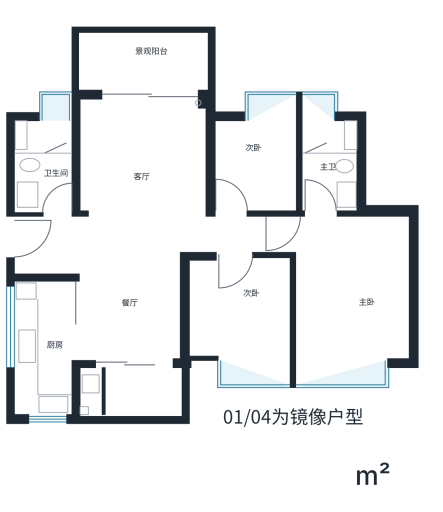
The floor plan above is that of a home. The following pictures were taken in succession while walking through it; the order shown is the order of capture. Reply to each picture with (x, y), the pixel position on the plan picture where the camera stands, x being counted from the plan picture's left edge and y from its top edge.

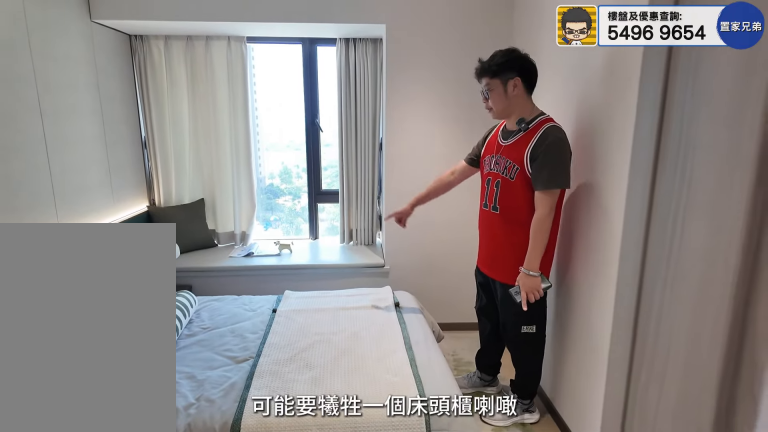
(233, 326)
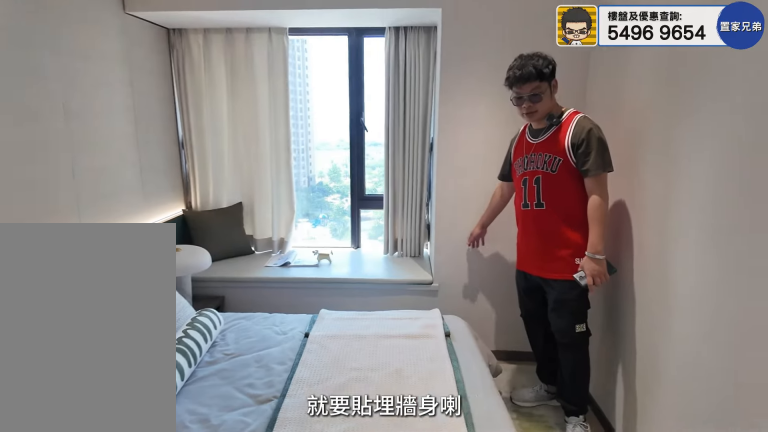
(234, 323)
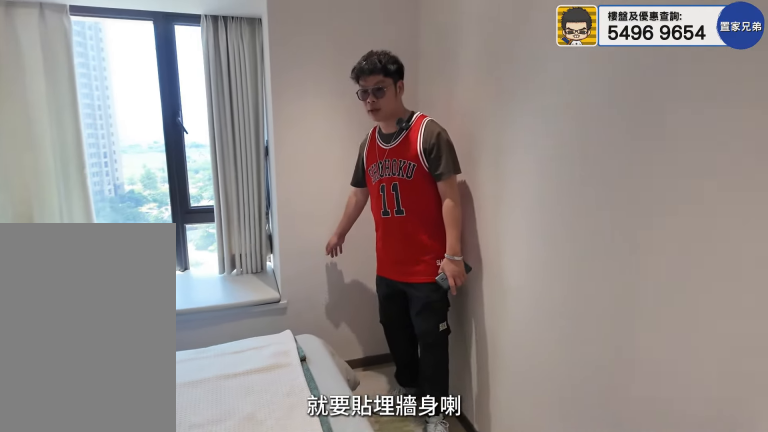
(236, 327)
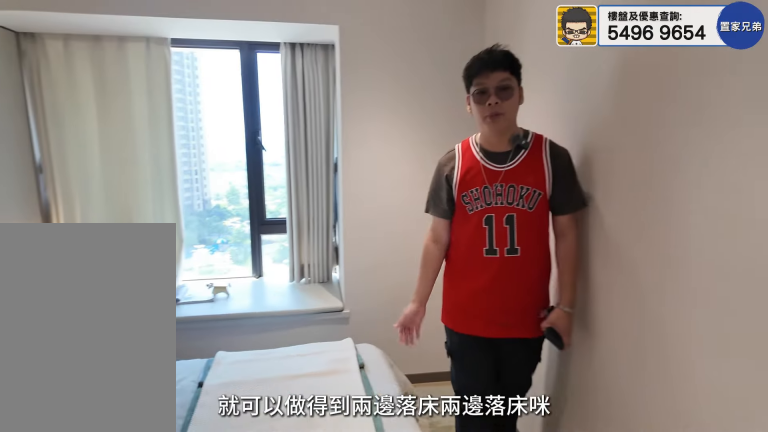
(234, 328)
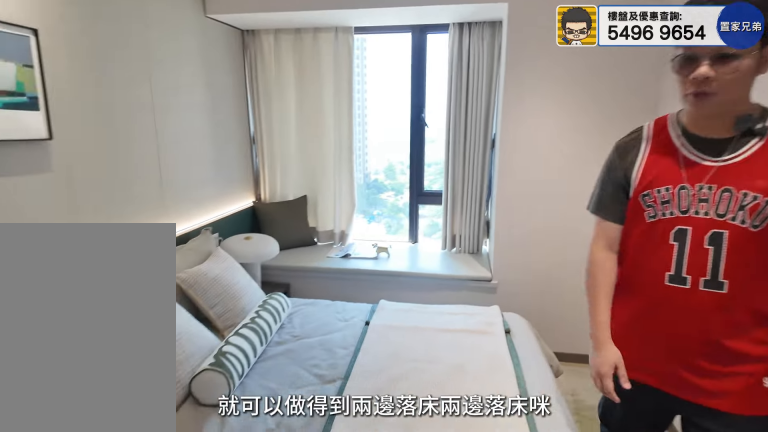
(234, 328)
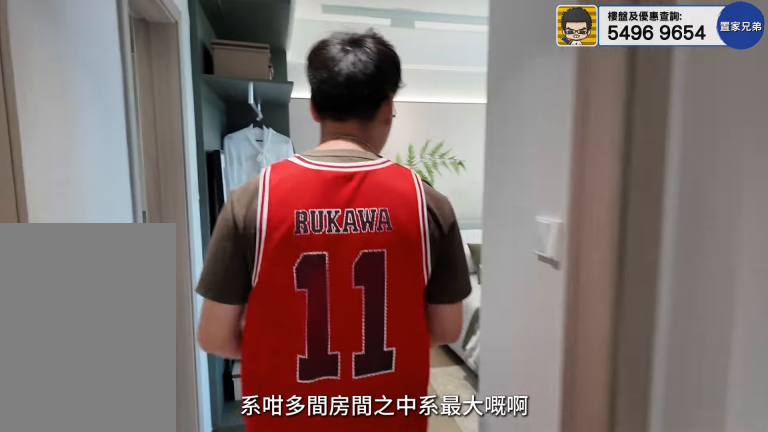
(289, 214)
